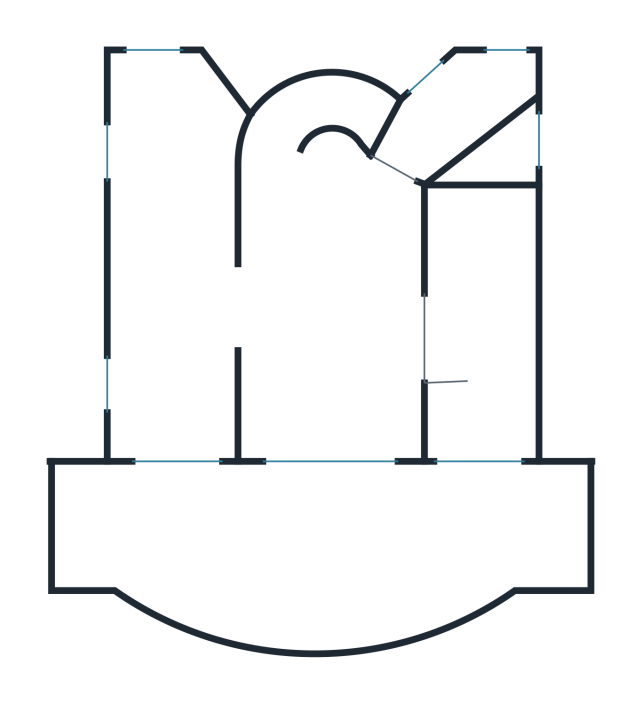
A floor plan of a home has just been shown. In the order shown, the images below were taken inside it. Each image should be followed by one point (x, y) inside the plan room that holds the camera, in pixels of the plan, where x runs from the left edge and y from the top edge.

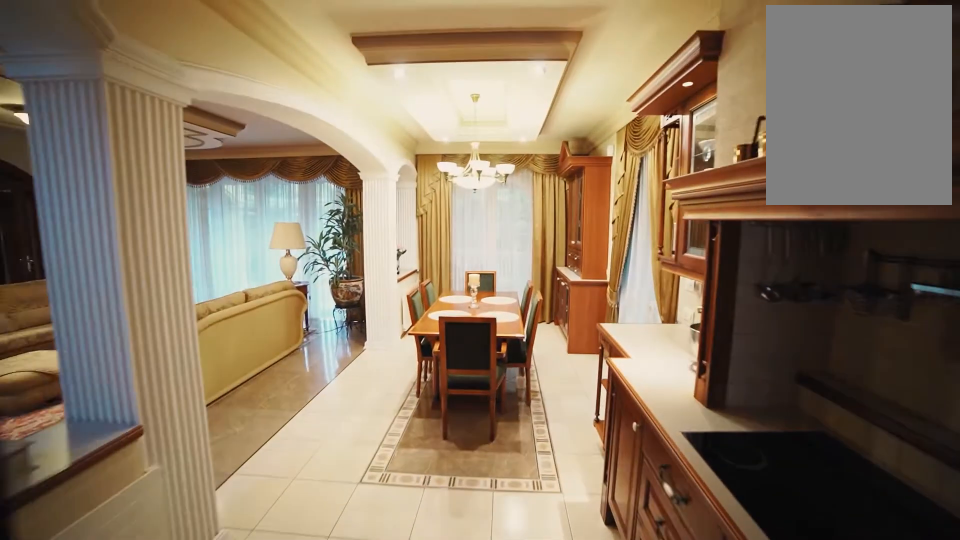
(167, 269)
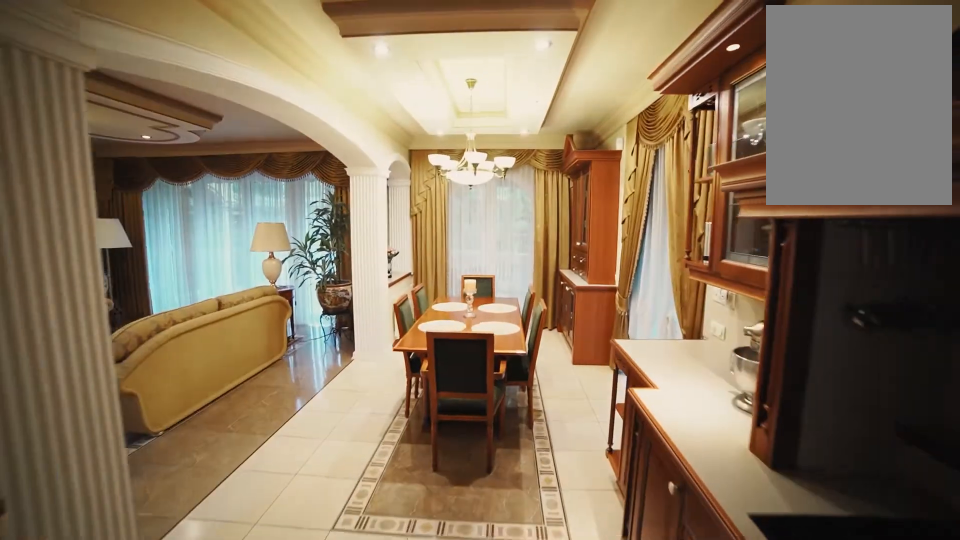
(167, 294)
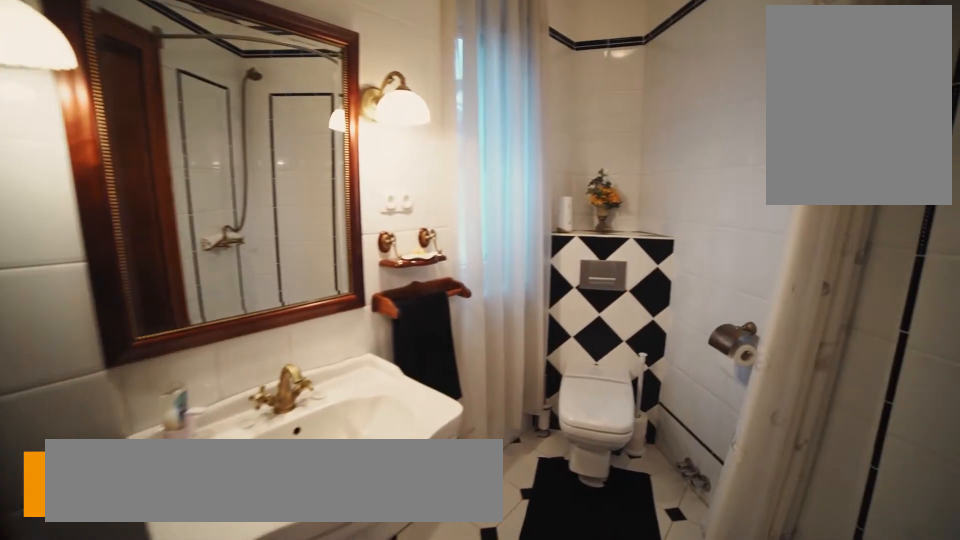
(481, 159)
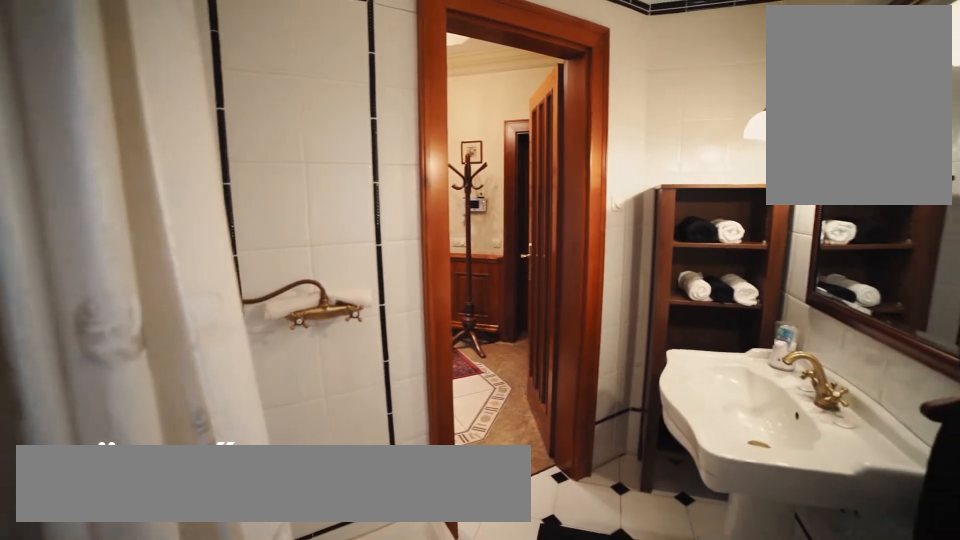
(513, 150)
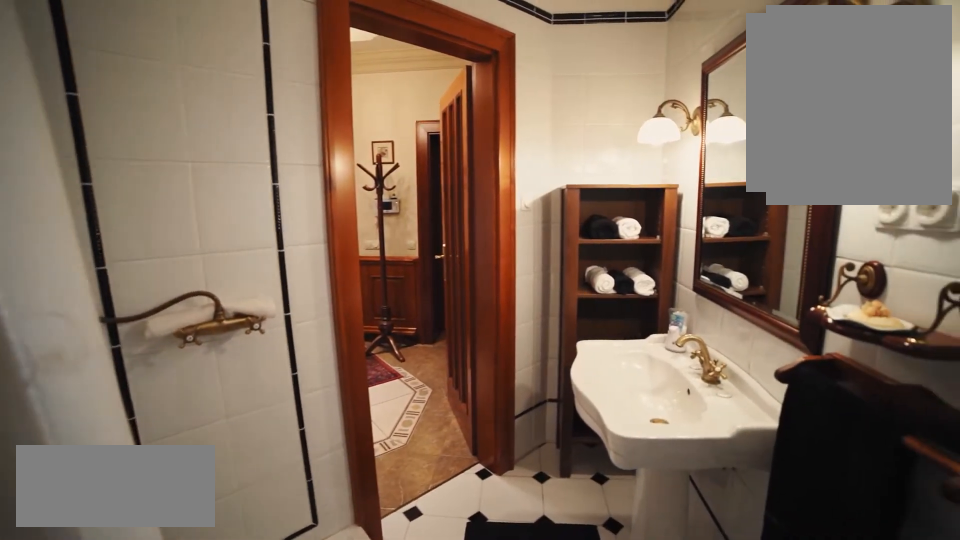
(513, 151)
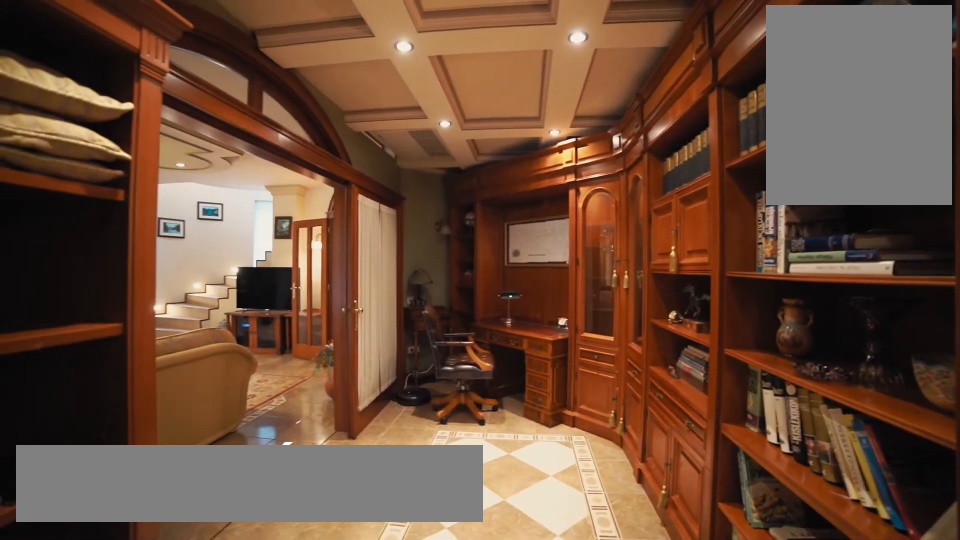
(484, 408)
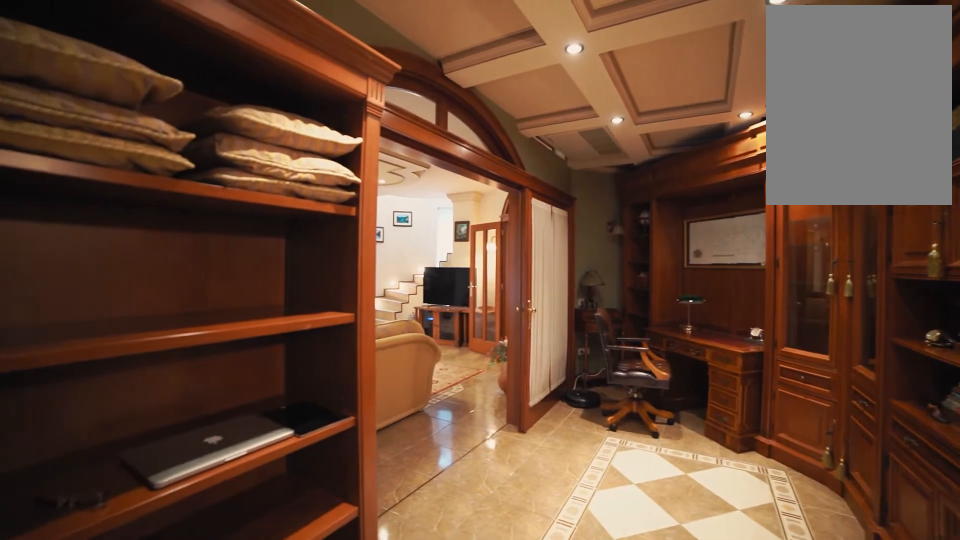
(484, 408)
